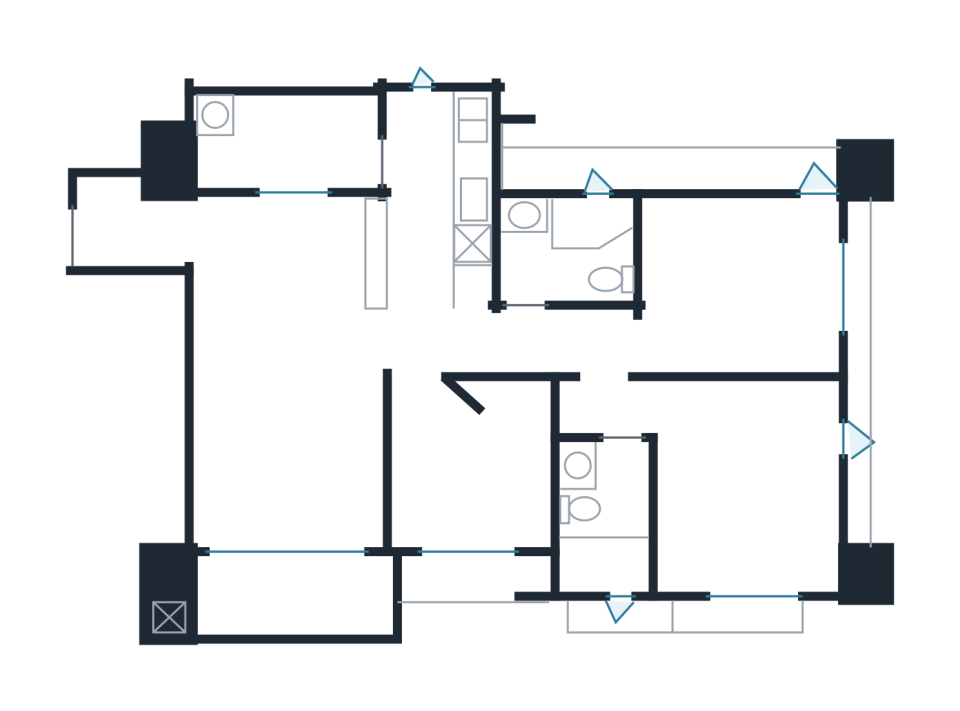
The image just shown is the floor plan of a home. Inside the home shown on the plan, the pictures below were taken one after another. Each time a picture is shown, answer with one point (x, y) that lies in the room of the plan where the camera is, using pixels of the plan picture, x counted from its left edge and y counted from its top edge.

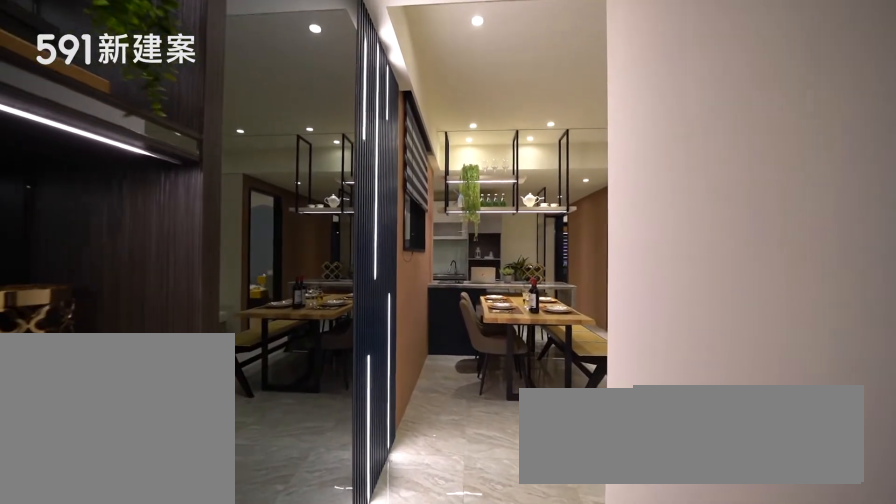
(133, 217)
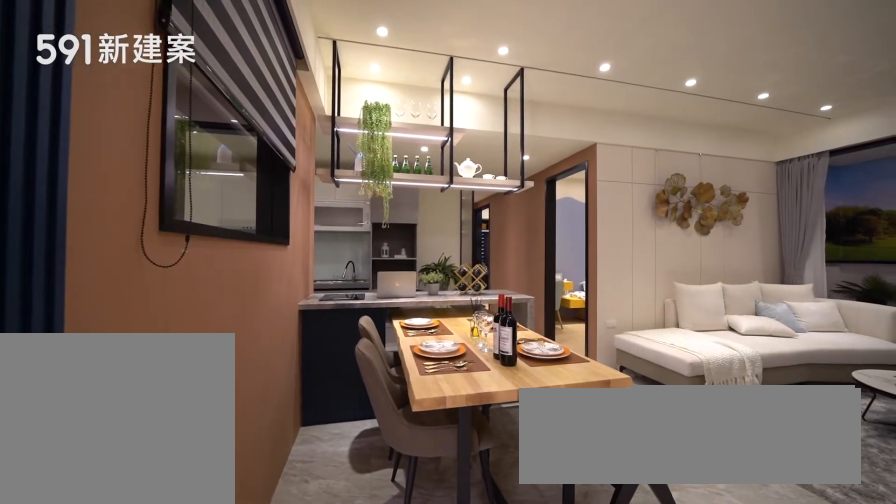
(296, 259)
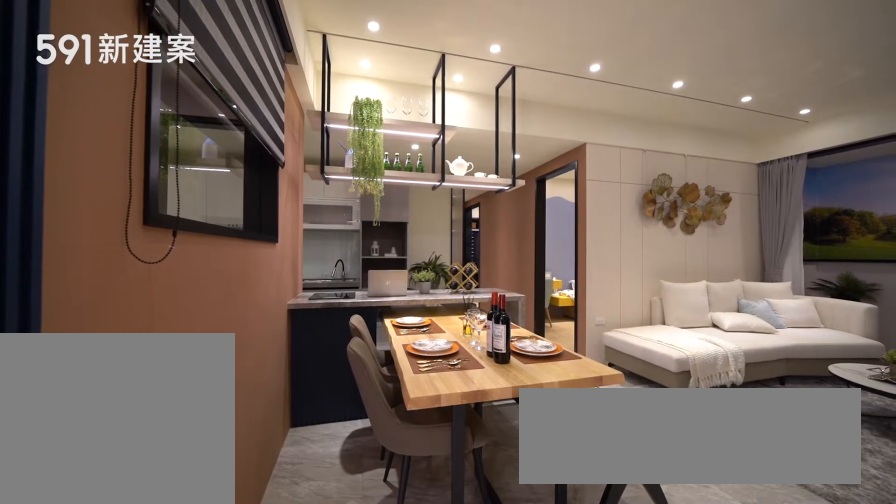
(296, 259)
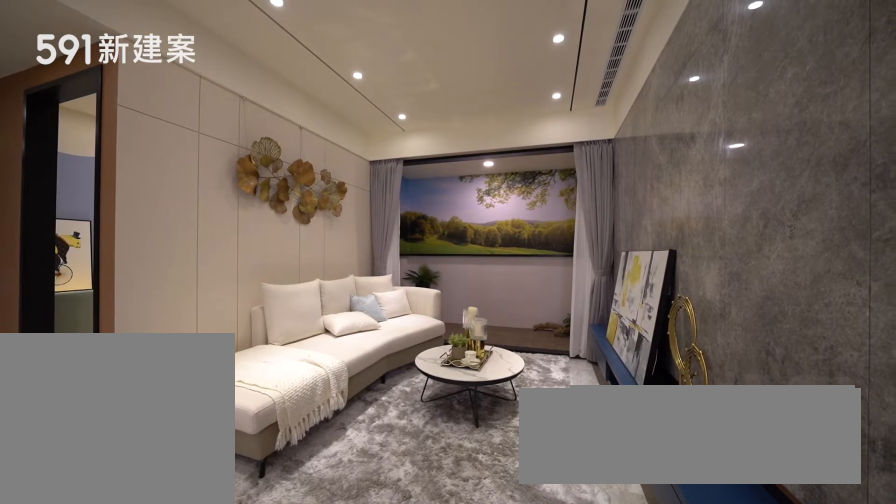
(291, 445)
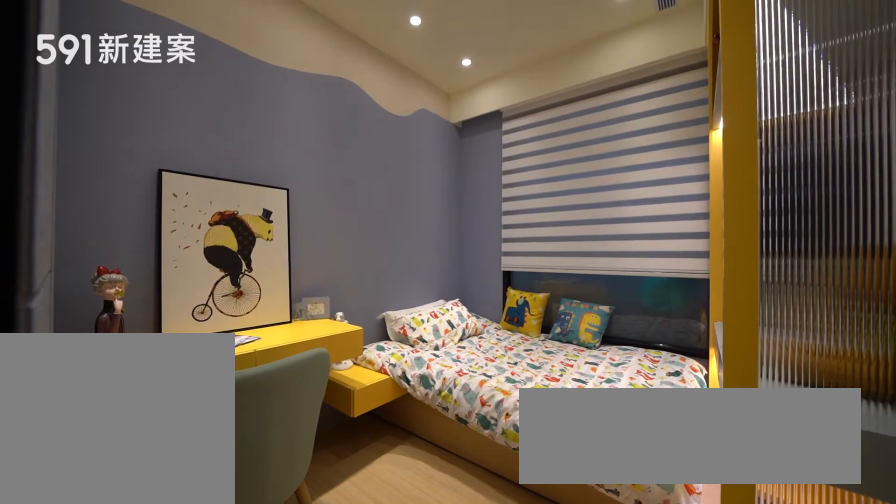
(477, 465)
